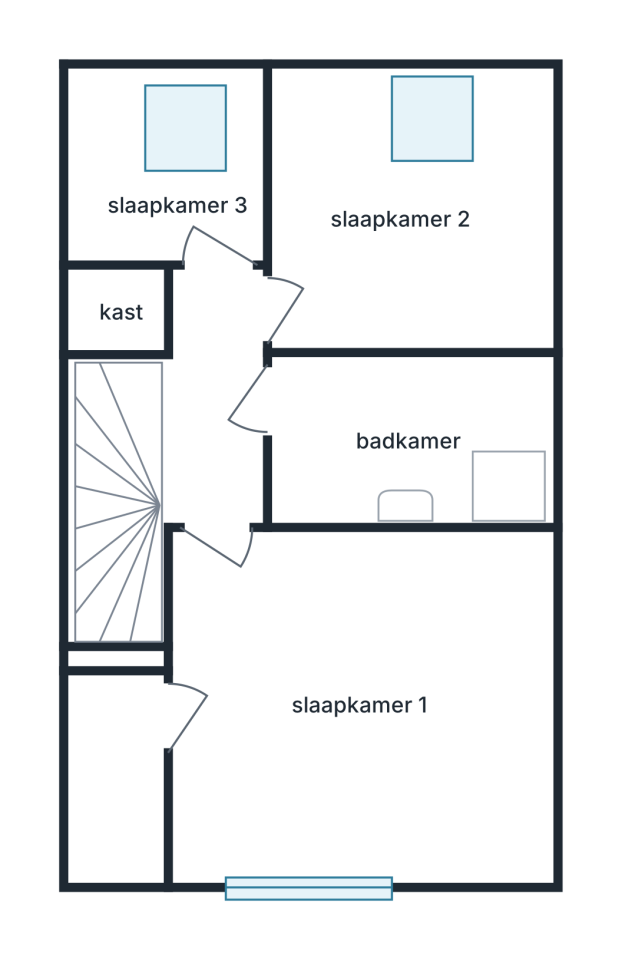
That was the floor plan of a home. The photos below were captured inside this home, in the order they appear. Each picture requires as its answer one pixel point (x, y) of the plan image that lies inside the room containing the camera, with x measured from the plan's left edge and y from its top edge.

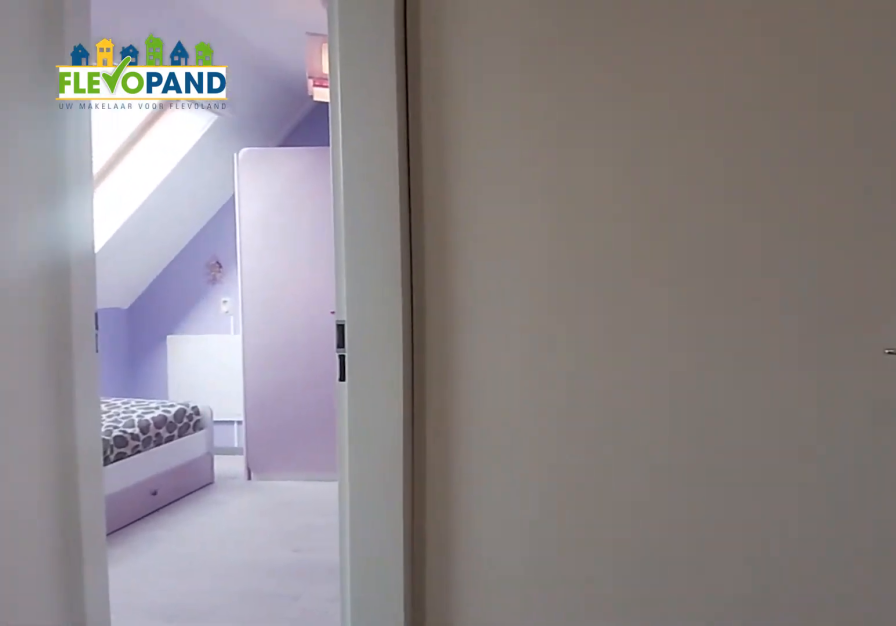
(210, 399)
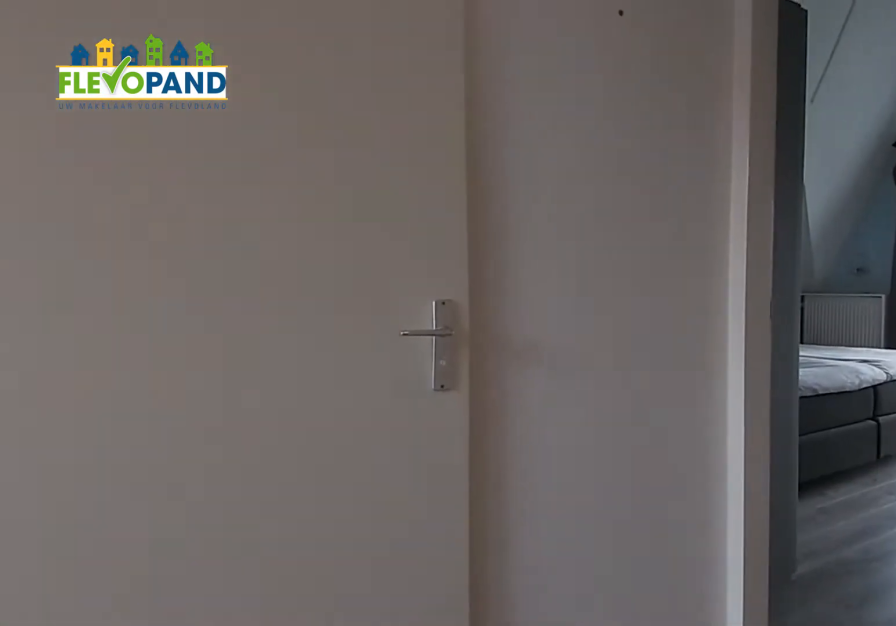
(210, 399)
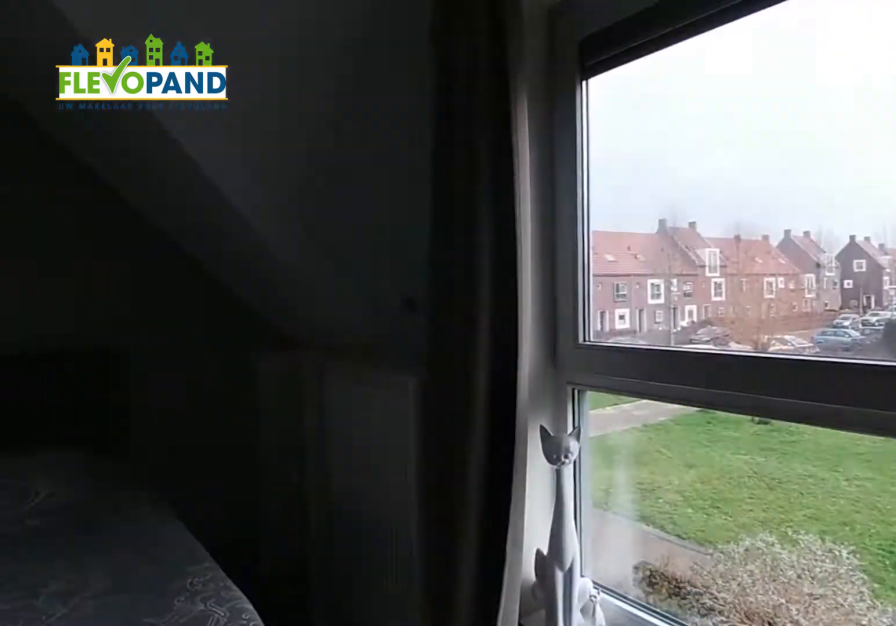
(355, 740)
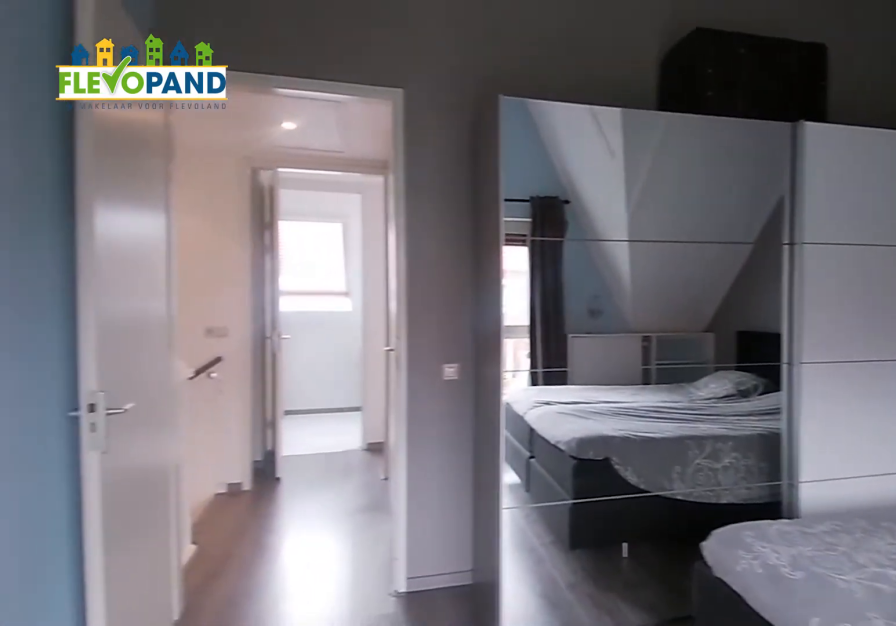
(355, 740)
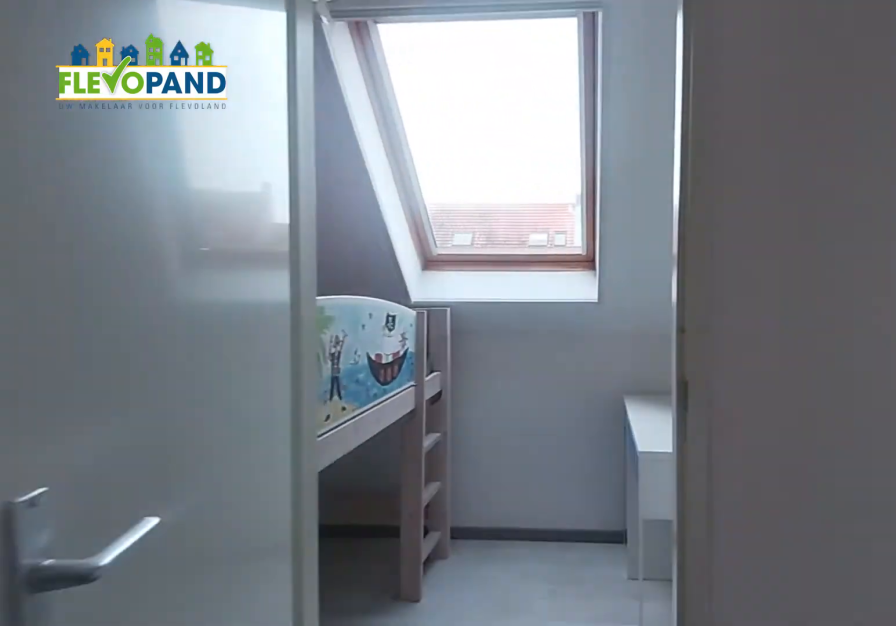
(214, 400)
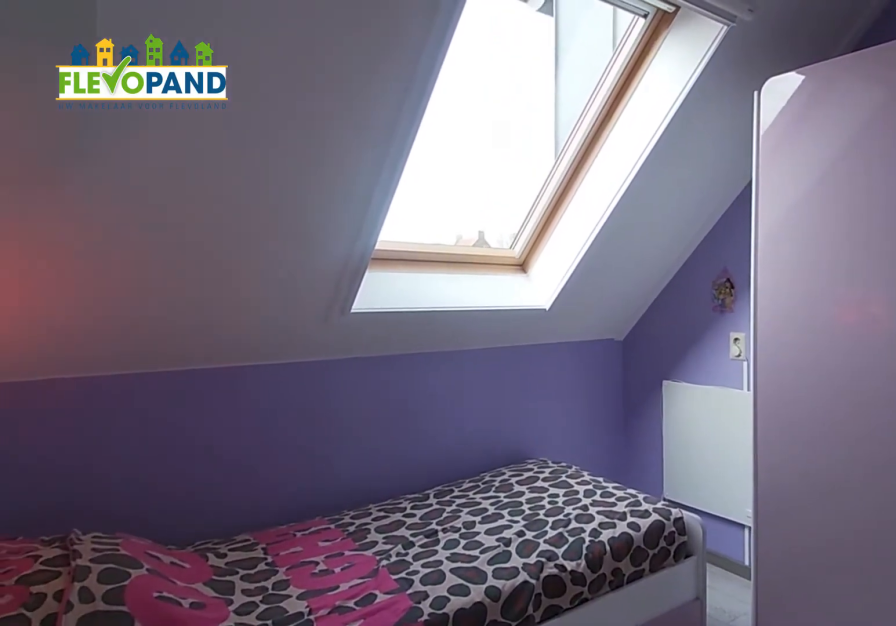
(412, 226)
